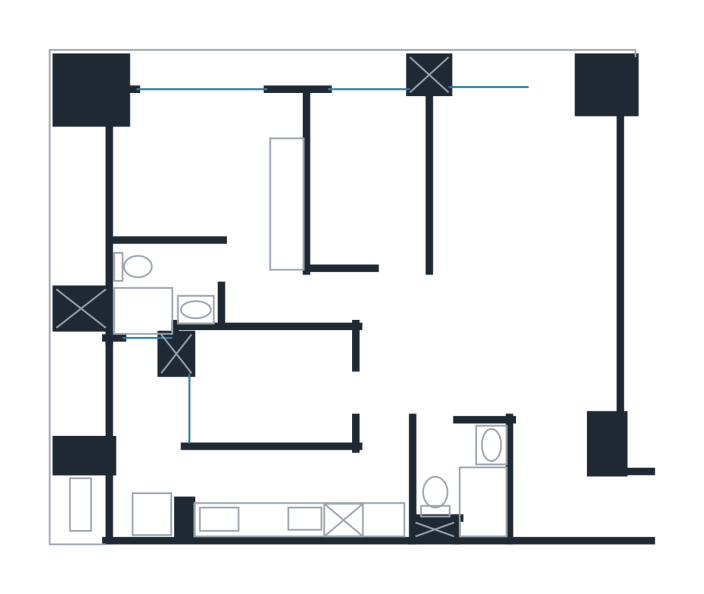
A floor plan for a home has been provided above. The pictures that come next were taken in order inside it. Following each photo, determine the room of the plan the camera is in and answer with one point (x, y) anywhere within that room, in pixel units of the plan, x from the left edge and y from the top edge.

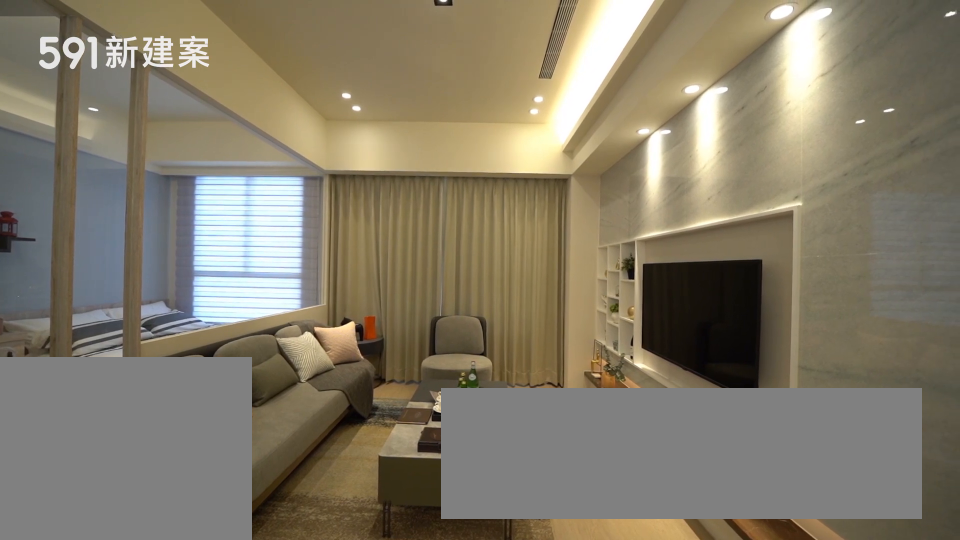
(522, 187)
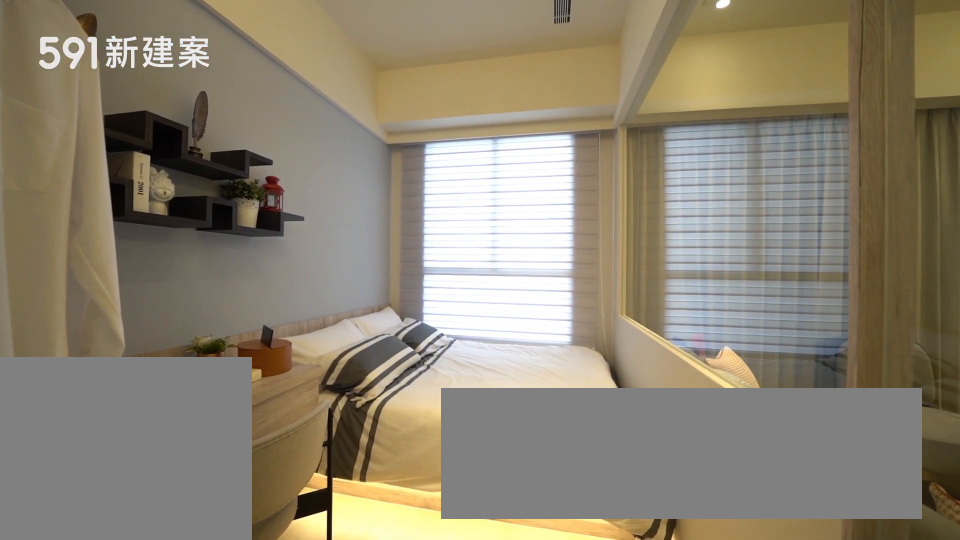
(366, 175)
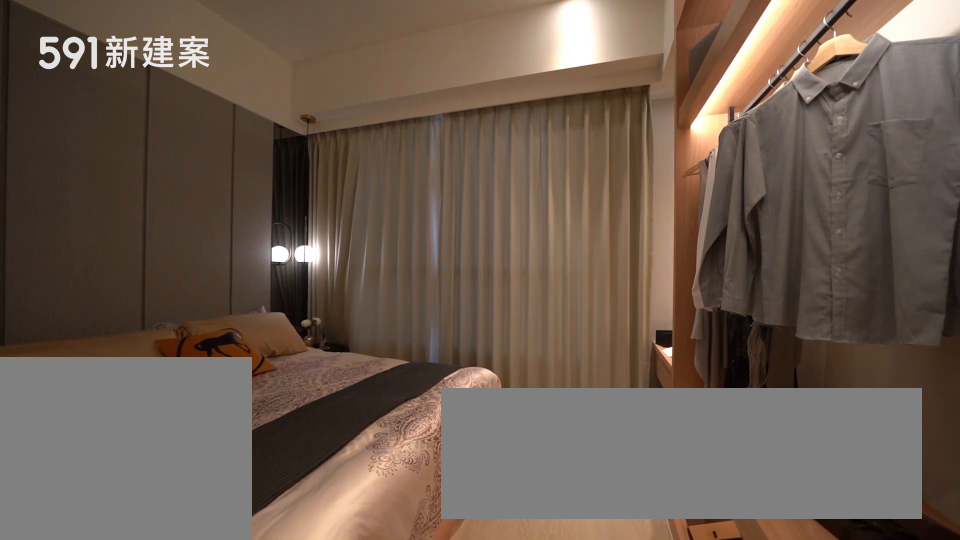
(218, 186)
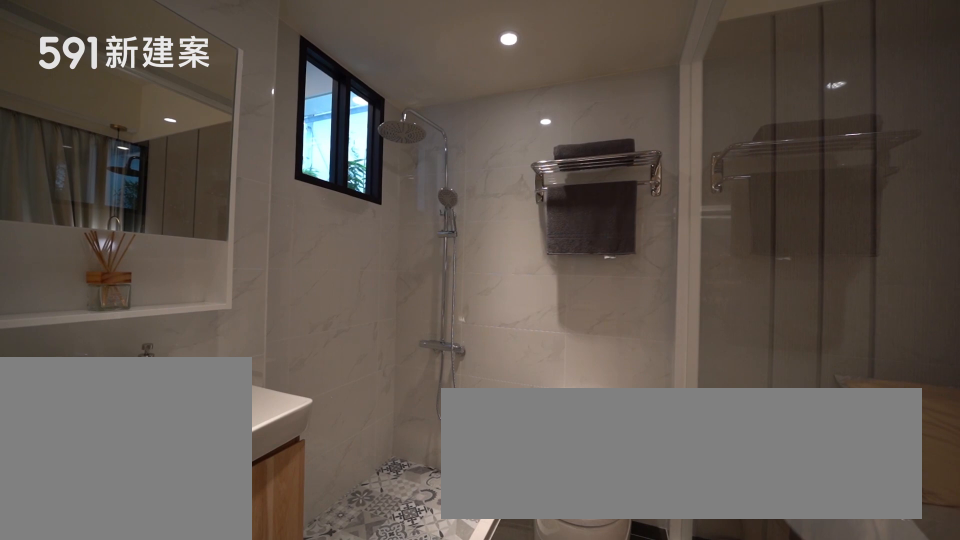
(159, 290)
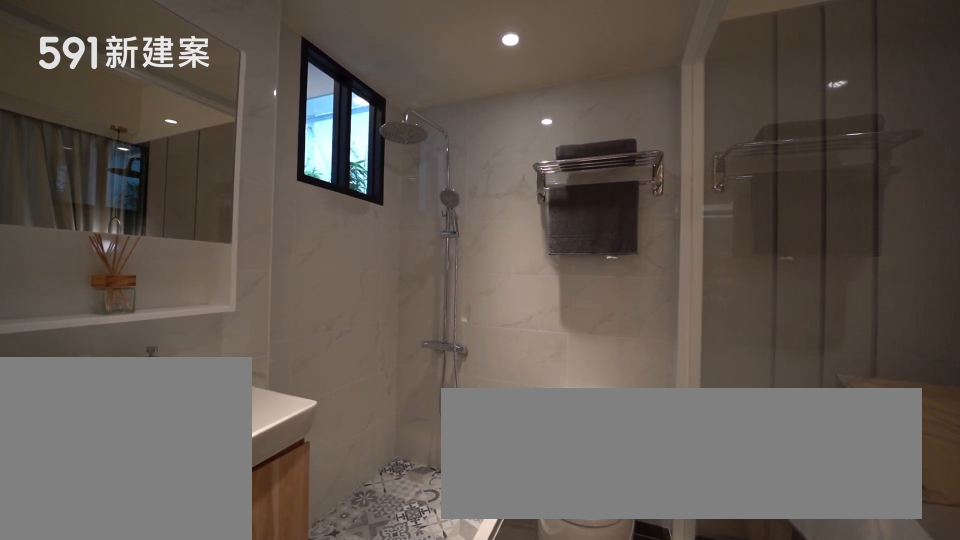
(159, 290)
